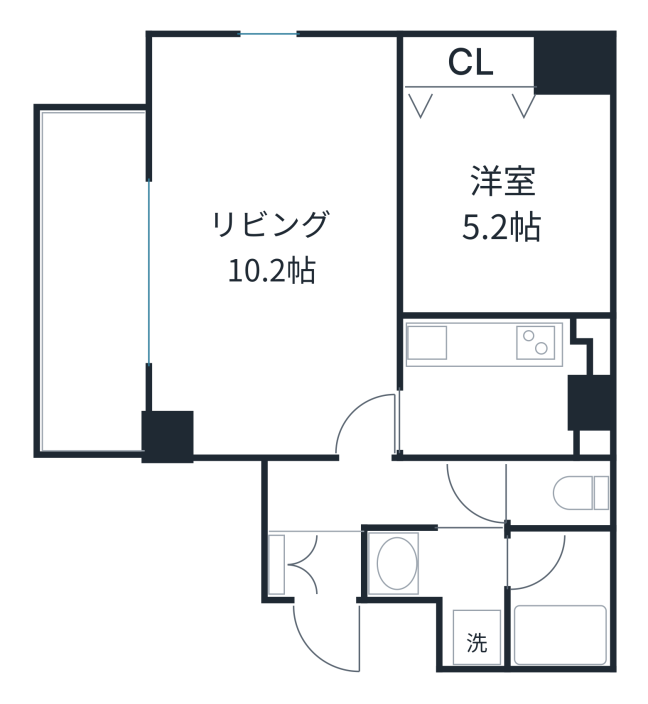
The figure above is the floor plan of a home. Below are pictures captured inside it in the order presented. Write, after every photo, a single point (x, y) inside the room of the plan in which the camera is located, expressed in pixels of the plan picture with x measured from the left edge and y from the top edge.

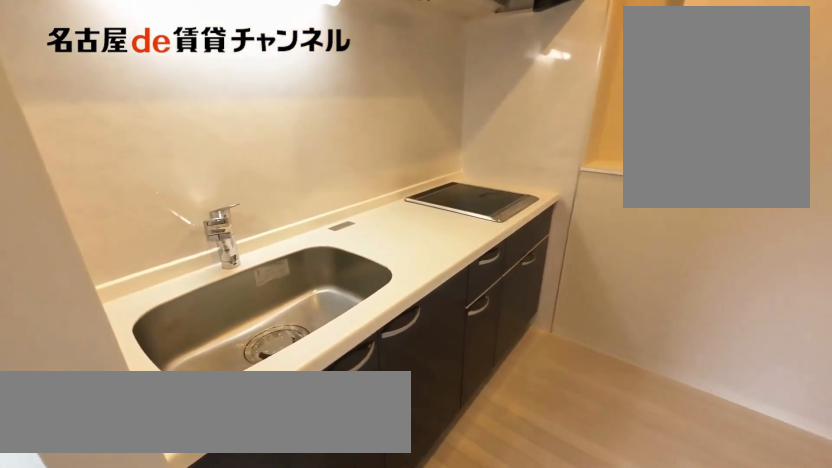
(503, 385)
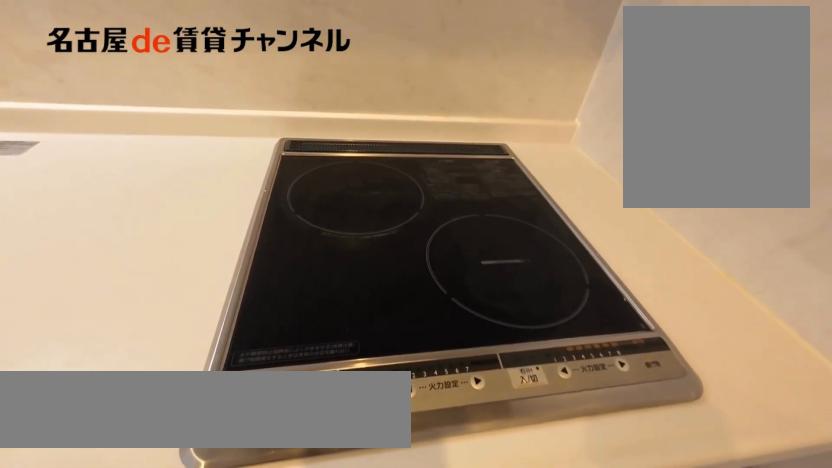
(503, 385)
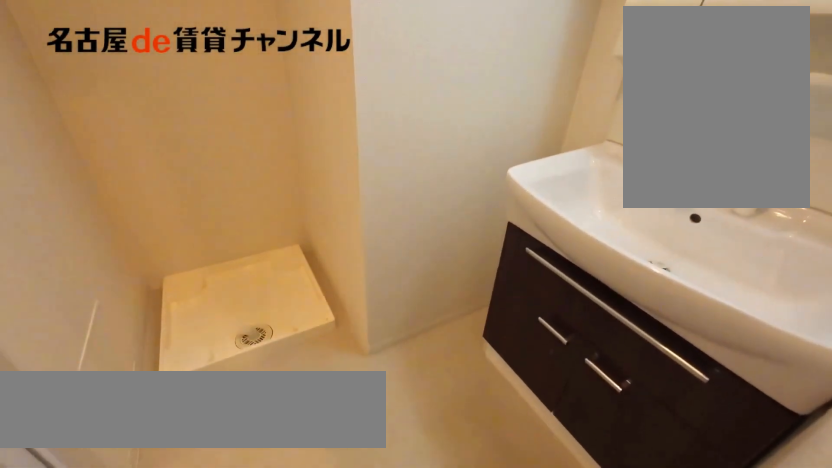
(451, 585)
